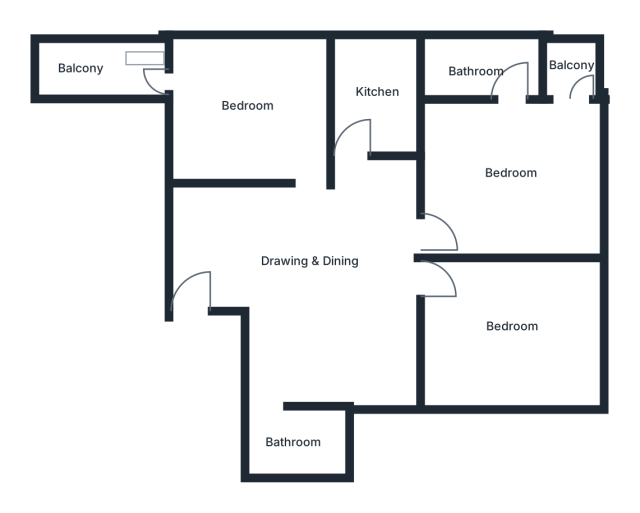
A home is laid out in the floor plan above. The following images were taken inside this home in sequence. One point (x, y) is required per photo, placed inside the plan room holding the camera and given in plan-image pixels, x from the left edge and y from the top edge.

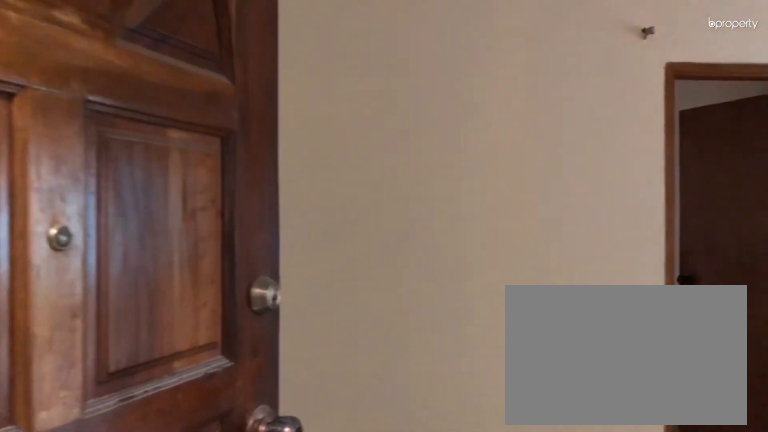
(309, 261)
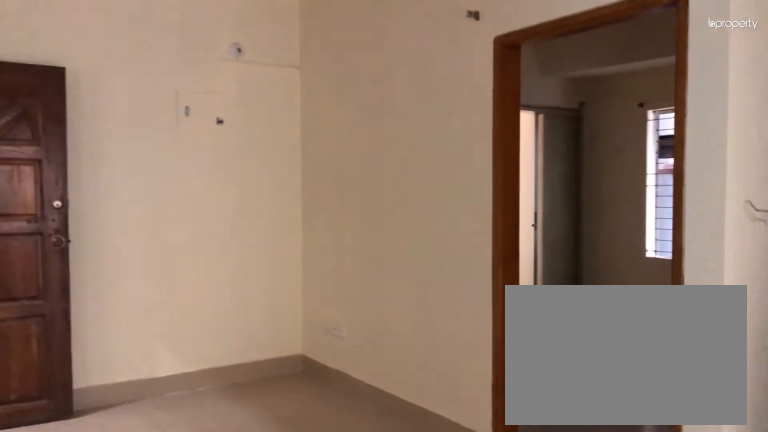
(308, 261)
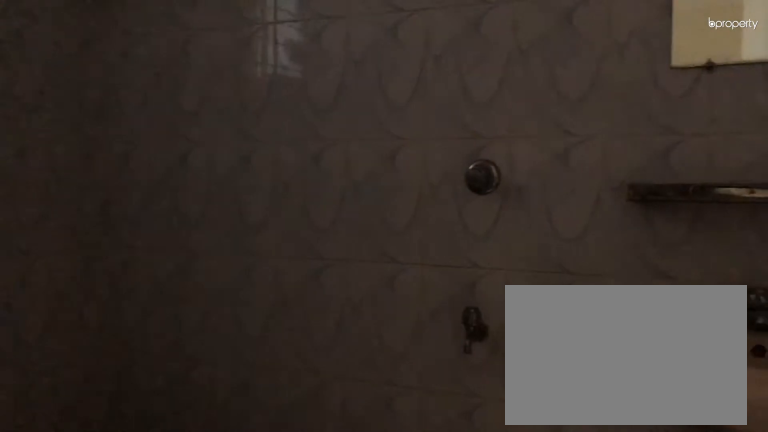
(294, 442)
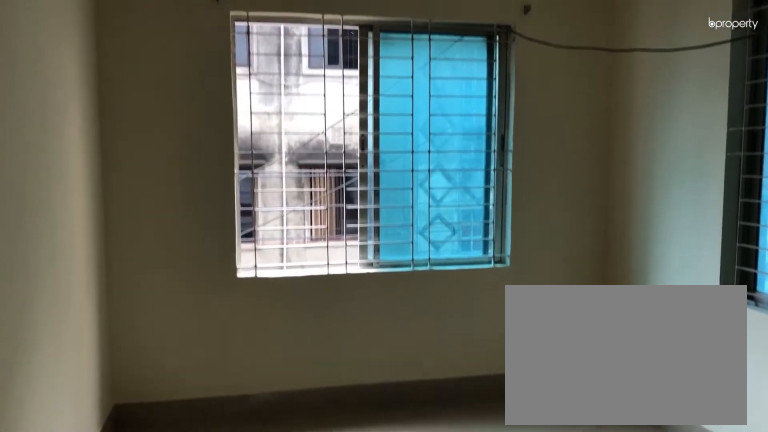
(514, 328)
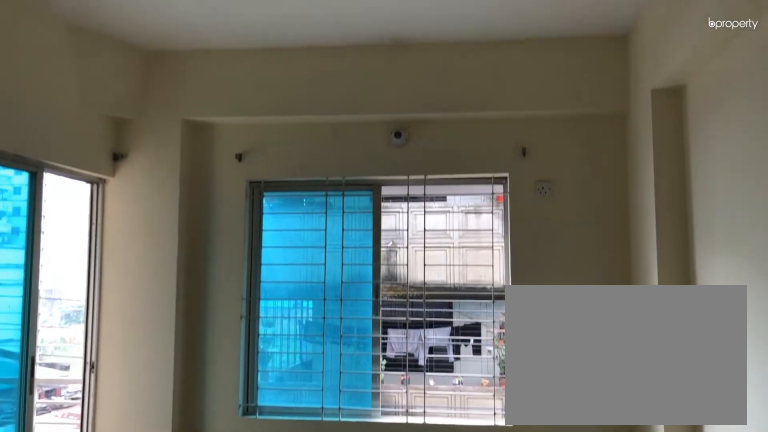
(513, 171)
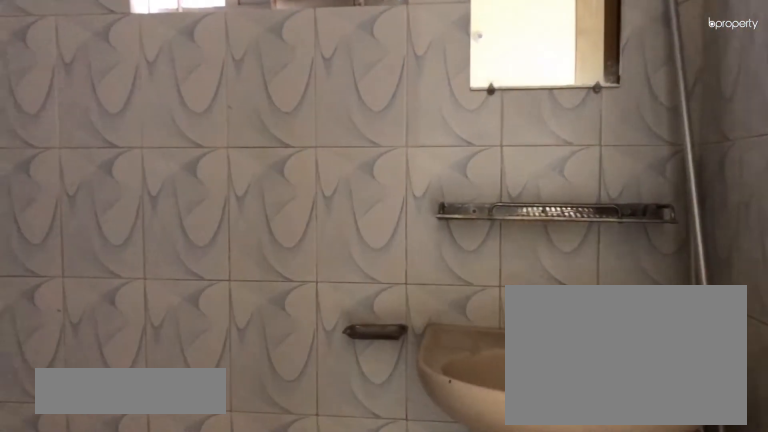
(475, 73)
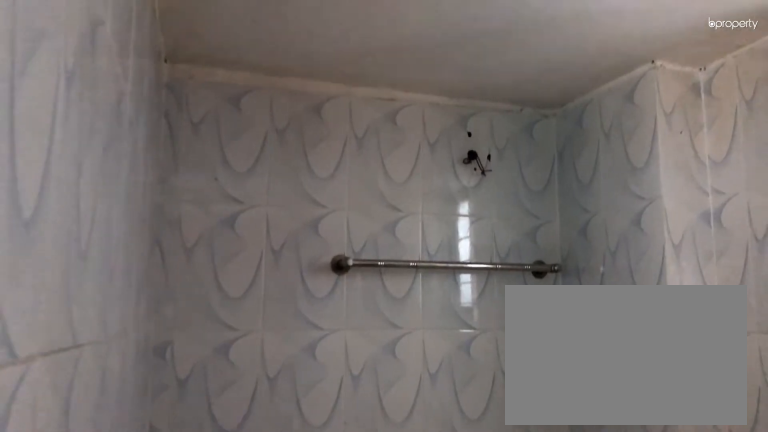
(475, 73)
